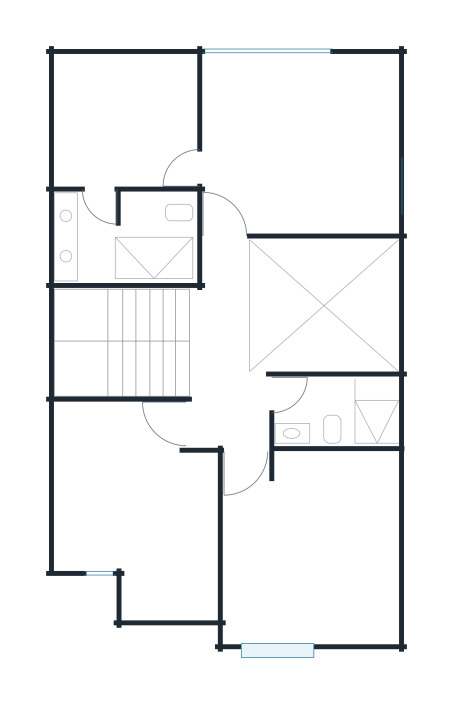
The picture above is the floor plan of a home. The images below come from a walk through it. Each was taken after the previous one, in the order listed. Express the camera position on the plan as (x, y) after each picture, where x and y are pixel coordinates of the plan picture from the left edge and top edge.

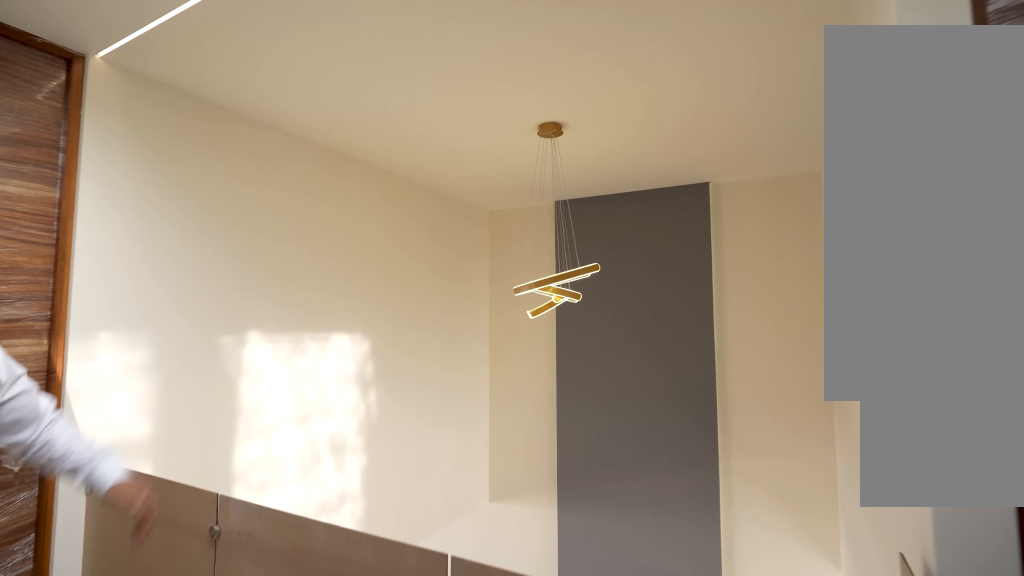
(227, 312)
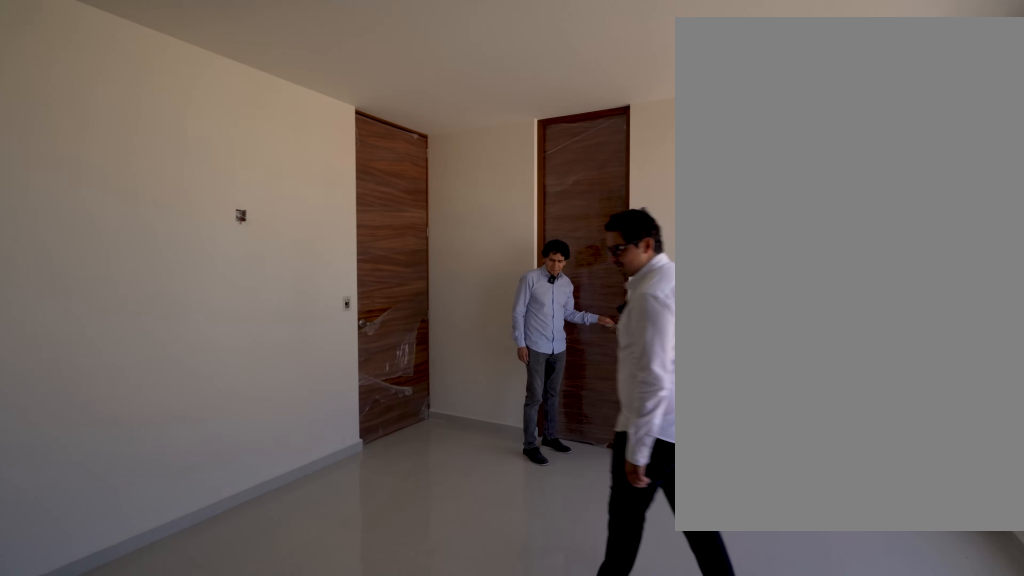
(363, 142)
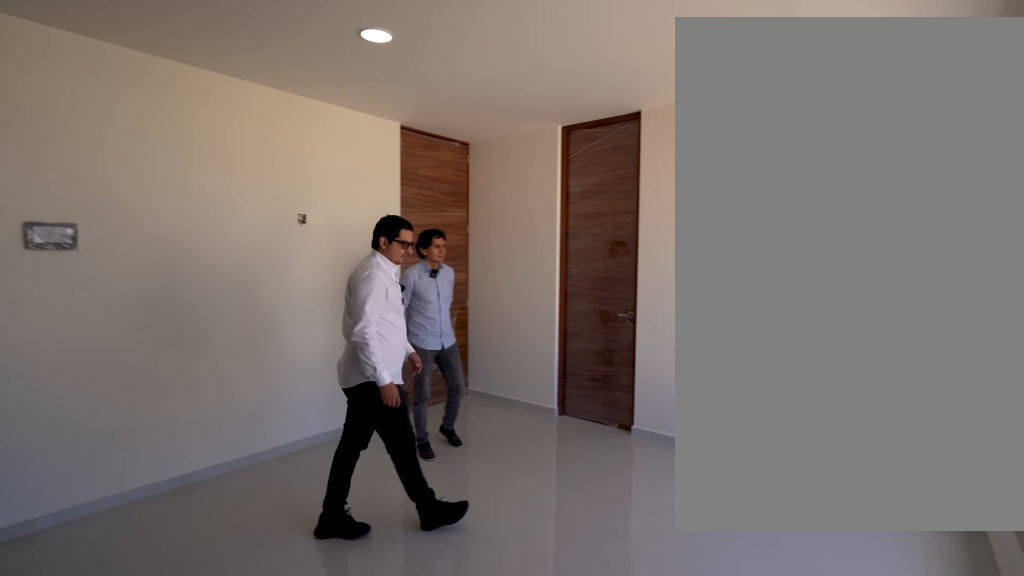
(363, 142)
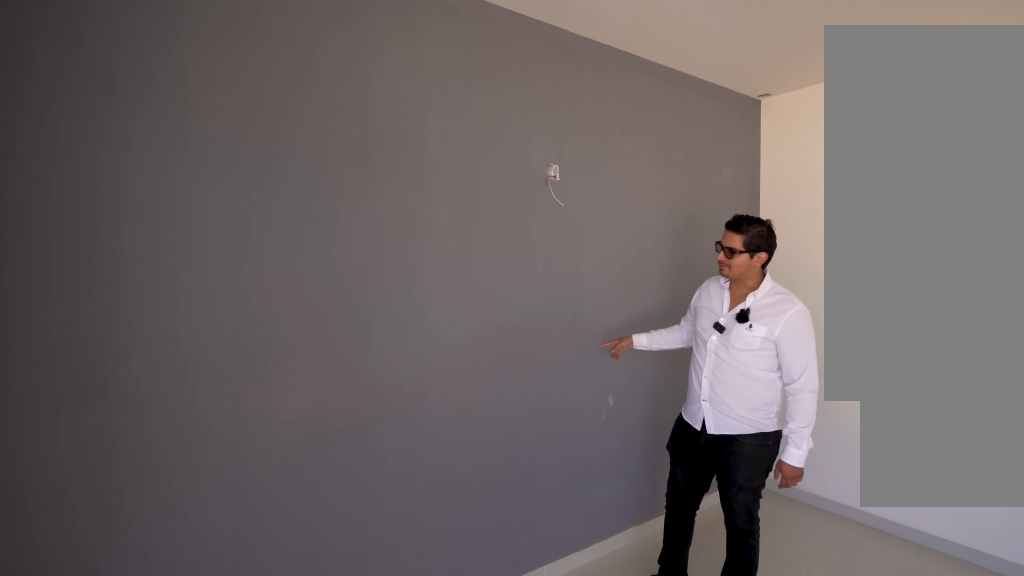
(252, 143)
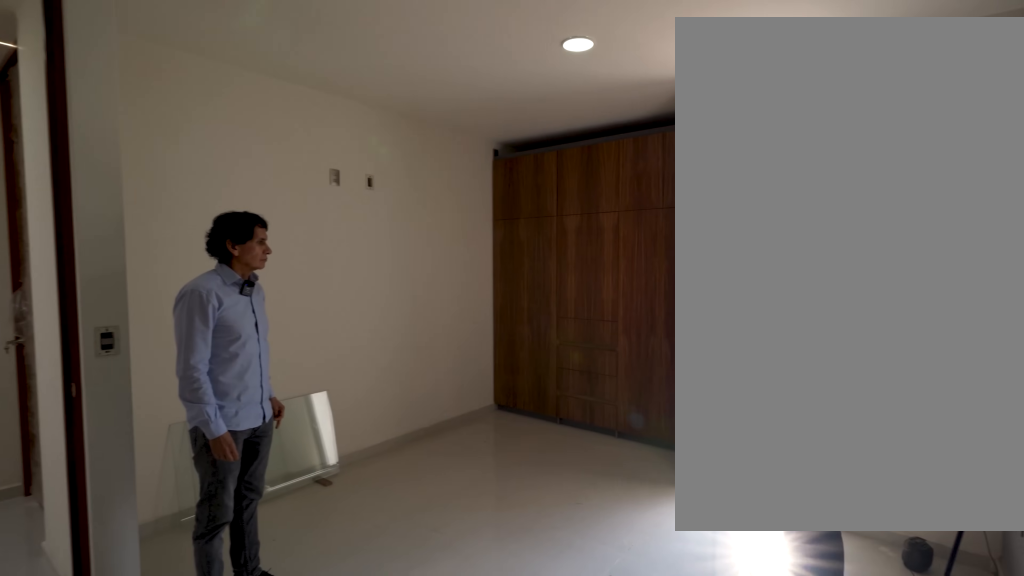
(82, 422)
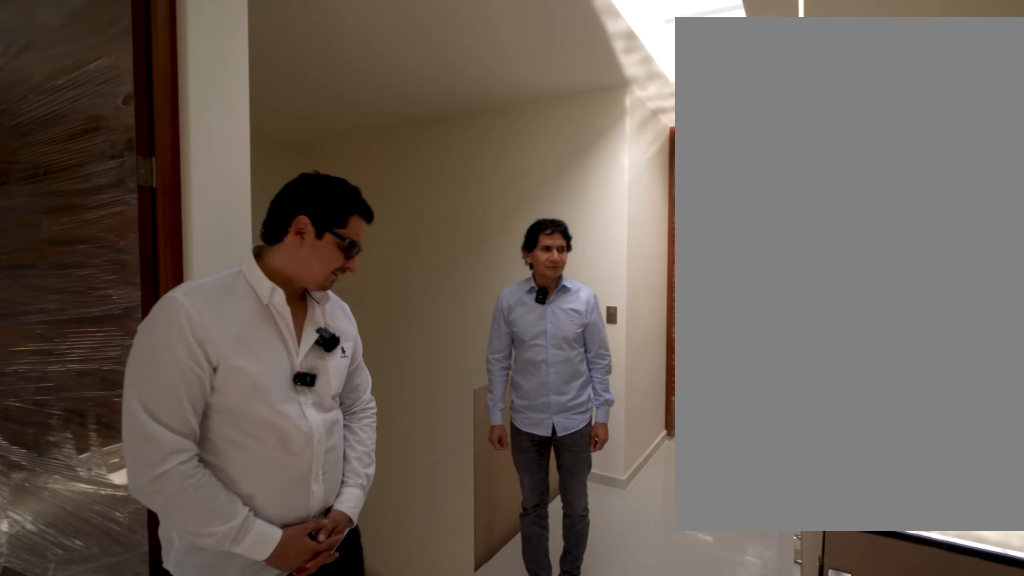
(245, 464)
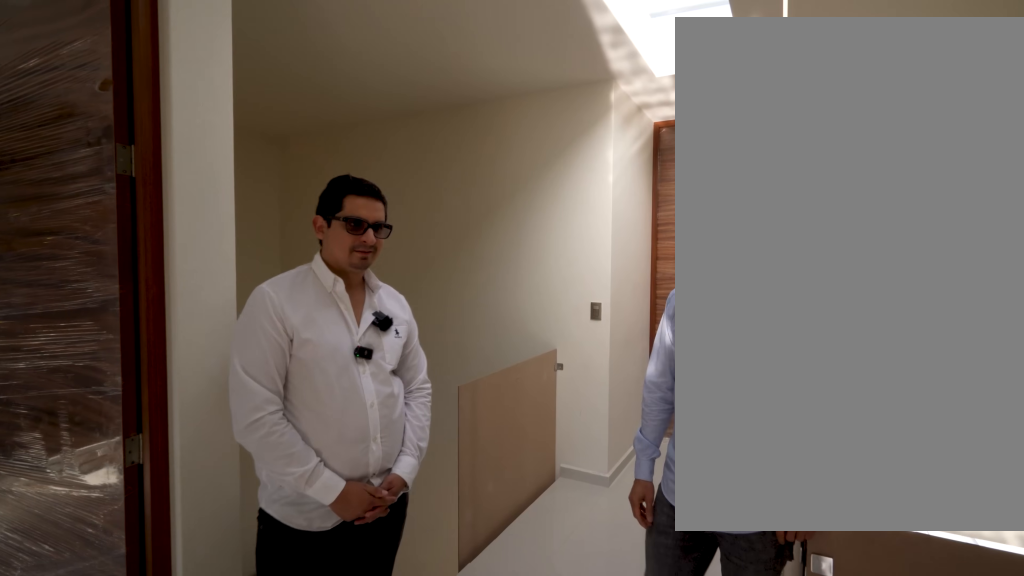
(245, 464)
